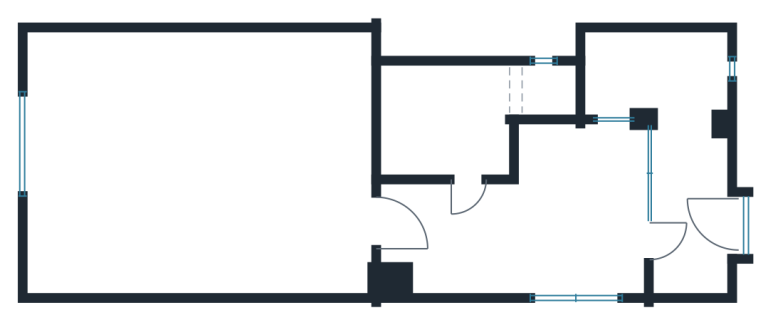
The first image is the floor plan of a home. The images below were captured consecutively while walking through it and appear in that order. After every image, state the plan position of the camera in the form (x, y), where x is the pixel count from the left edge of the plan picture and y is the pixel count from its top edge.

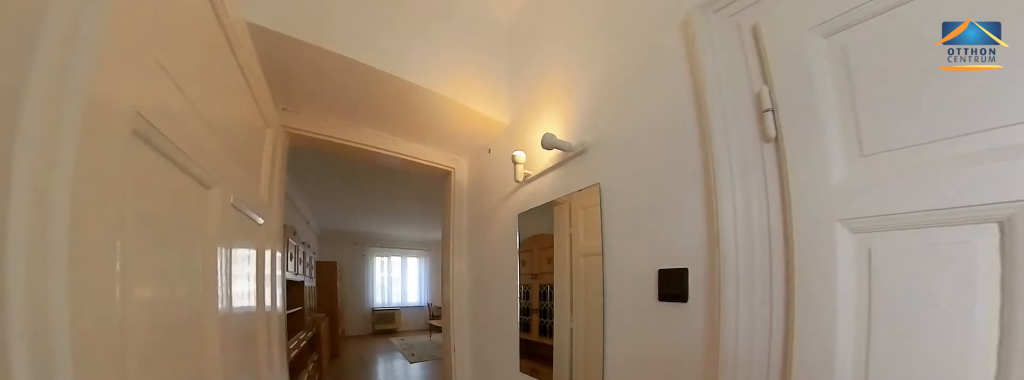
(506, 231)
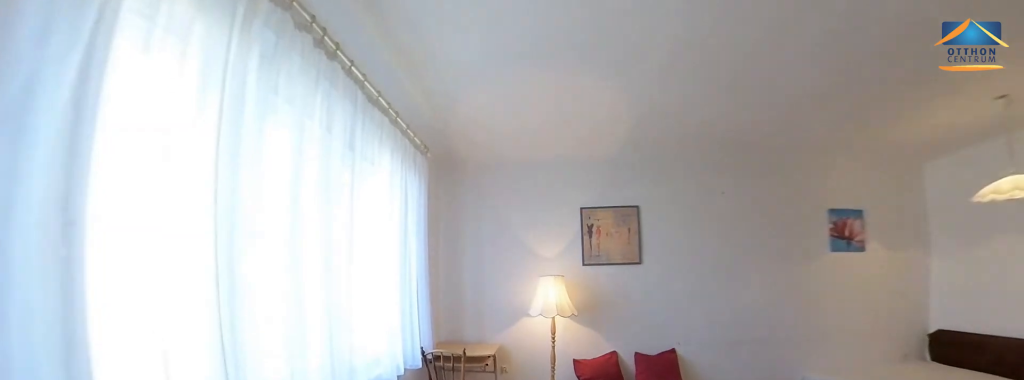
(89, 232)
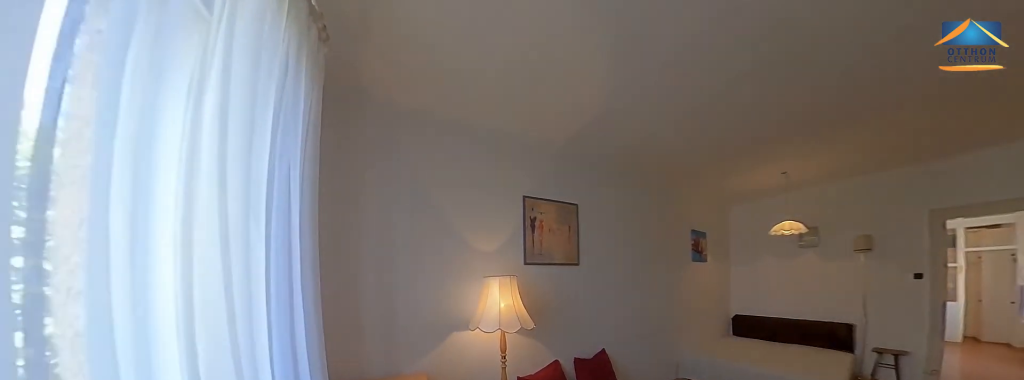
(73, 181)
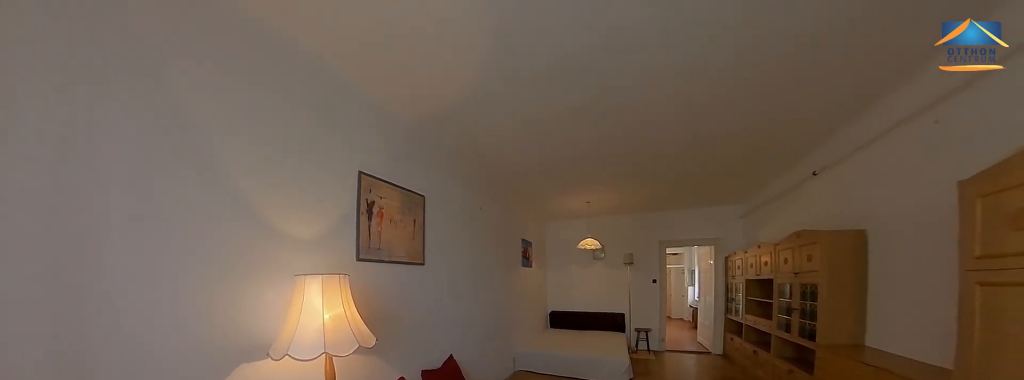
(88, 138)
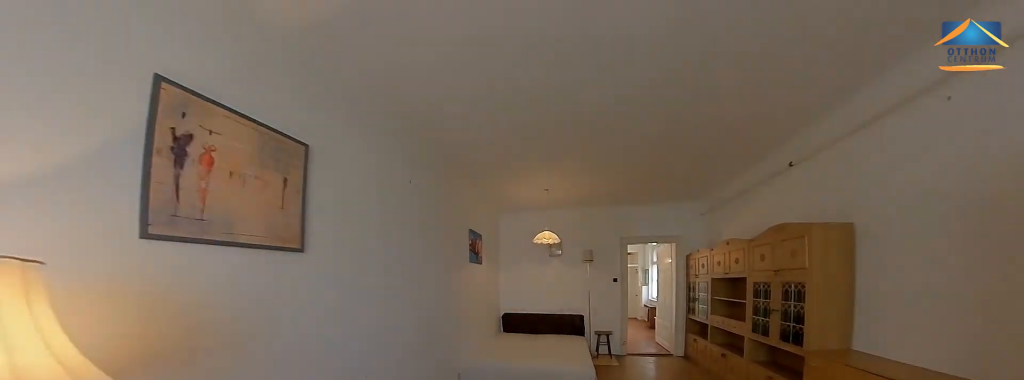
(88, 138)
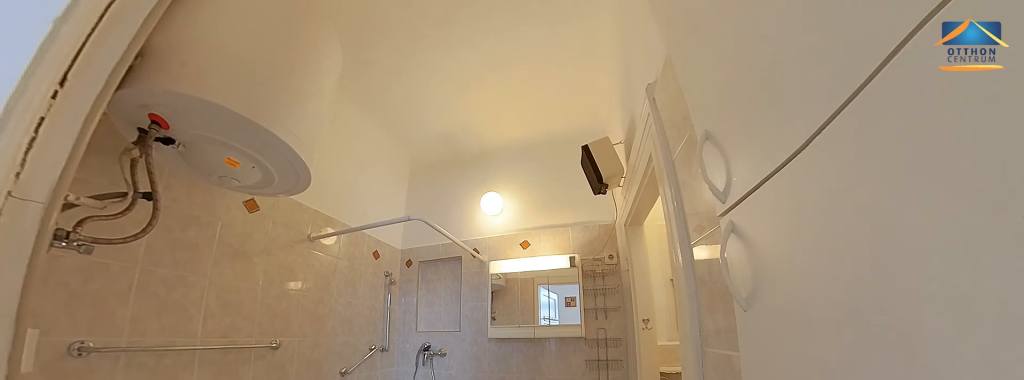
(472, 123)
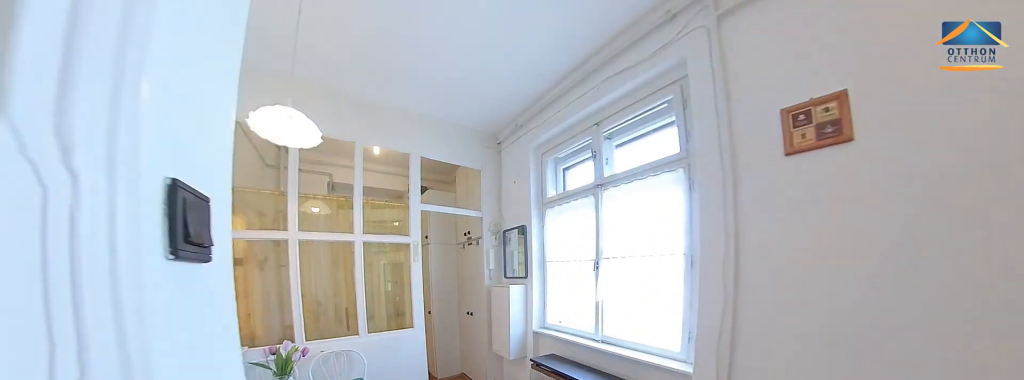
(472, 201)
